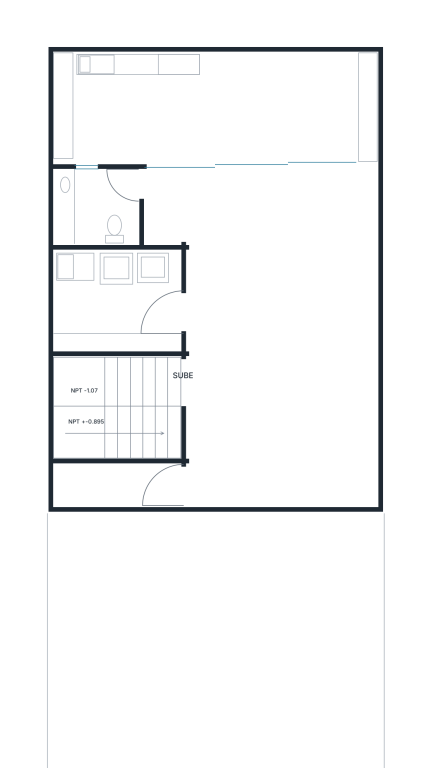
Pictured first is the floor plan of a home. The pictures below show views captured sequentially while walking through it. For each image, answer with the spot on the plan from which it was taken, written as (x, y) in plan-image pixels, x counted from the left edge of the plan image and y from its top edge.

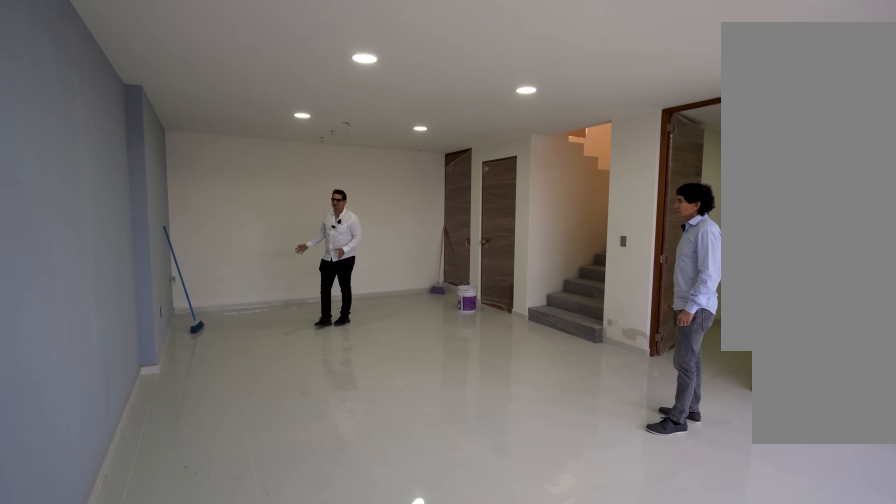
(330, 191)
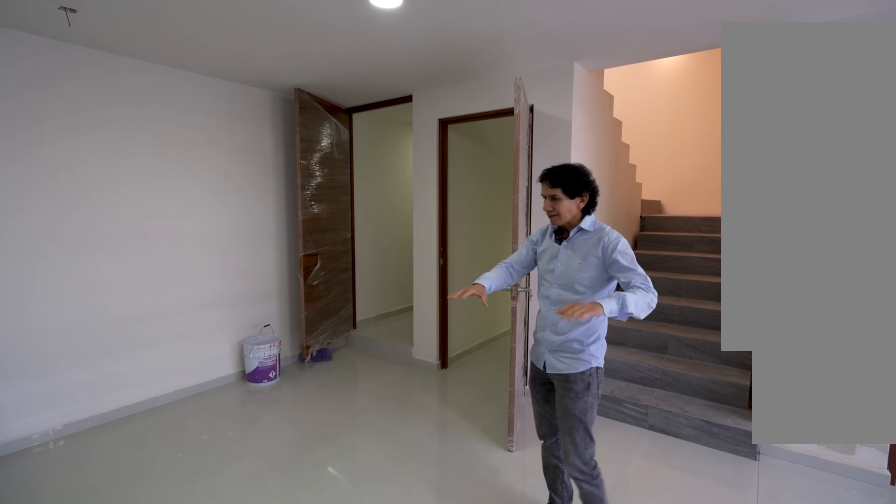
(335, 350)
